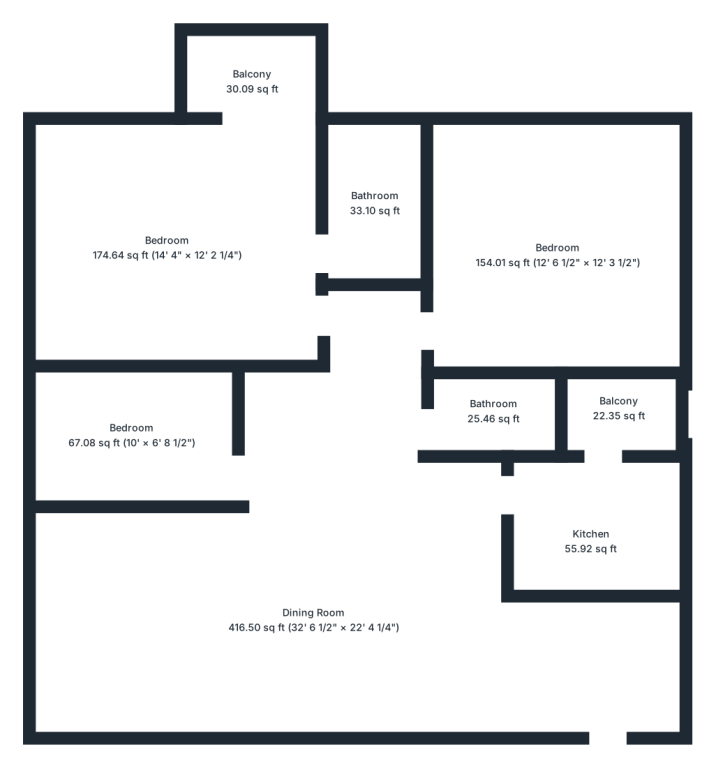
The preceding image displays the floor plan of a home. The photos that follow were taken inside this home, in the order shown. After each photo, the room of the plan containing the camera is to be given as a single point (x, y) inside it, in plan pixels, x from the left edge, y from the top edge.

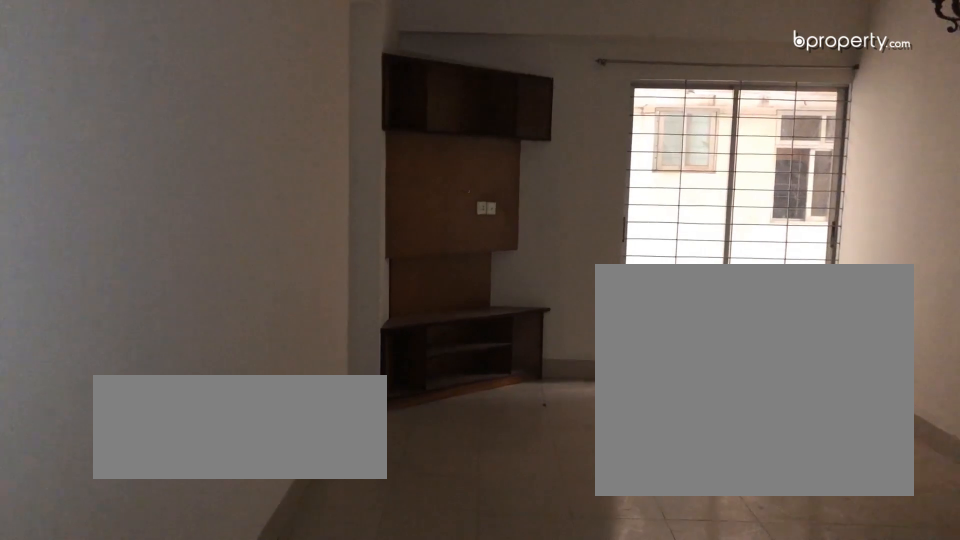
(313, 636)
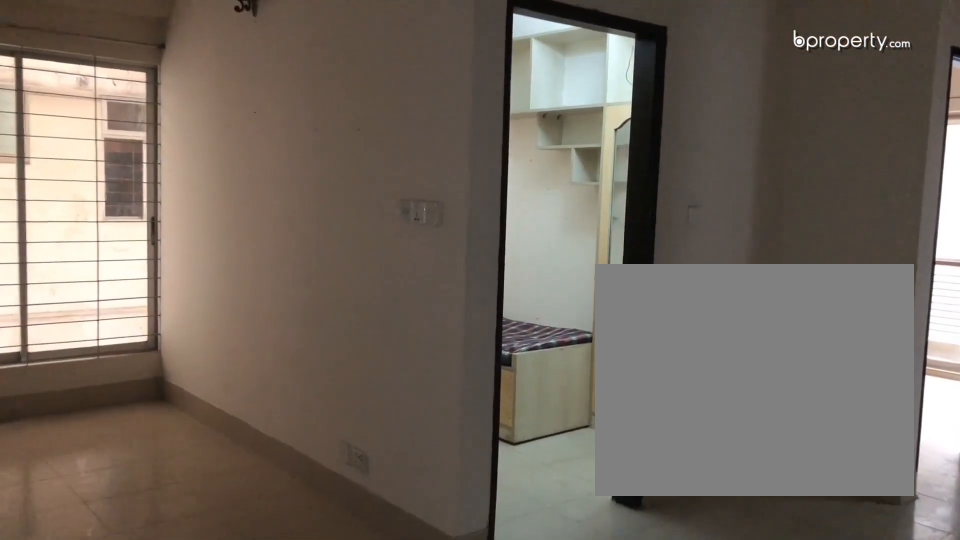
(313, 636)
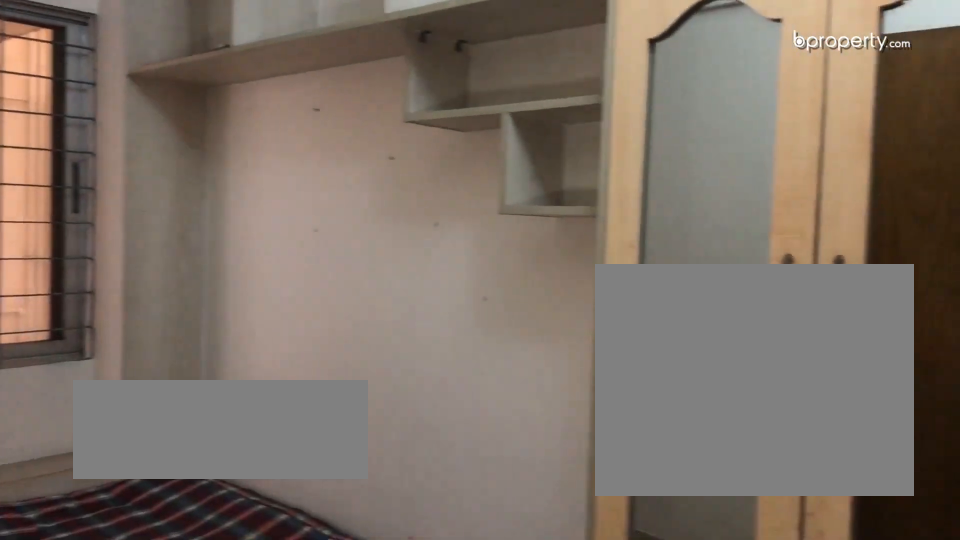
(131, 425)
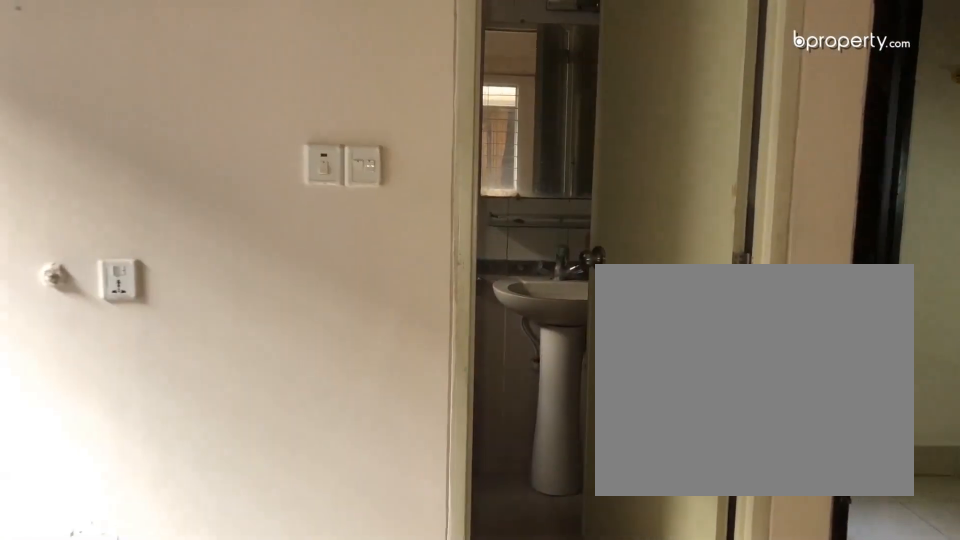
(170, 256)
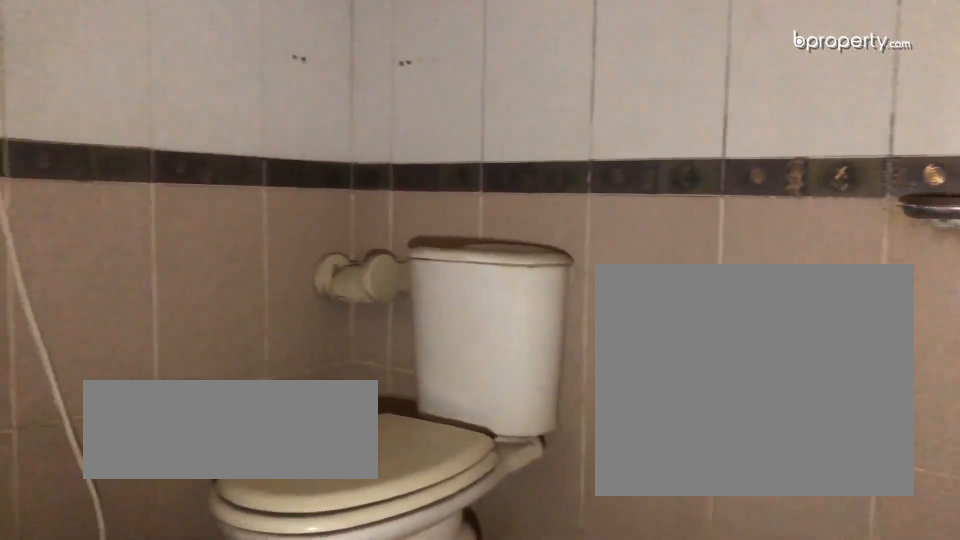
(378, 213)
